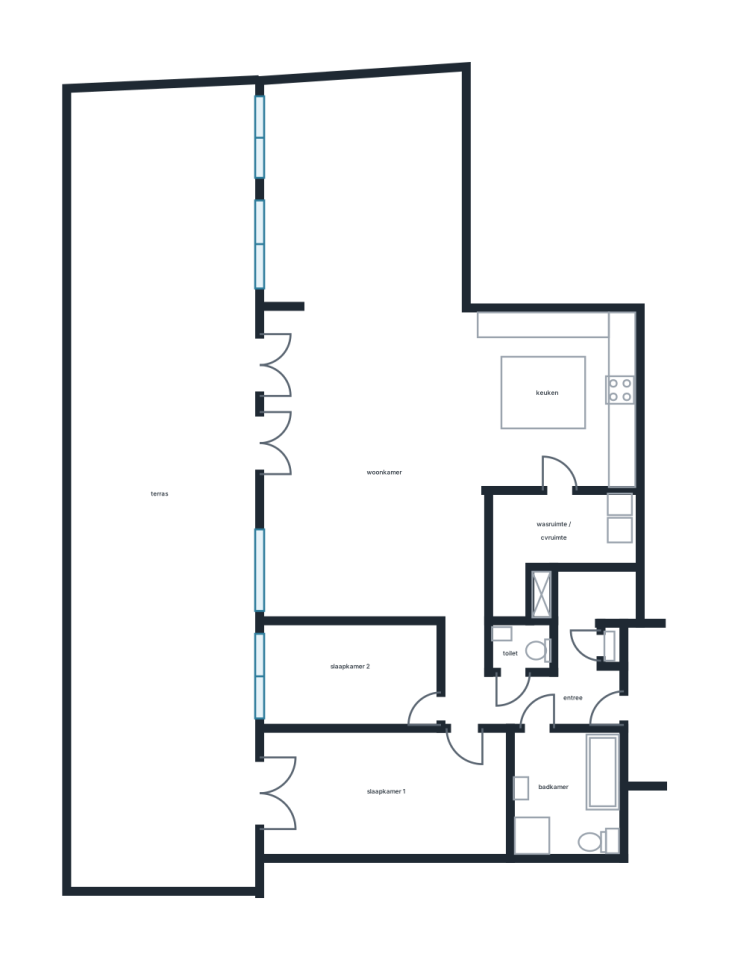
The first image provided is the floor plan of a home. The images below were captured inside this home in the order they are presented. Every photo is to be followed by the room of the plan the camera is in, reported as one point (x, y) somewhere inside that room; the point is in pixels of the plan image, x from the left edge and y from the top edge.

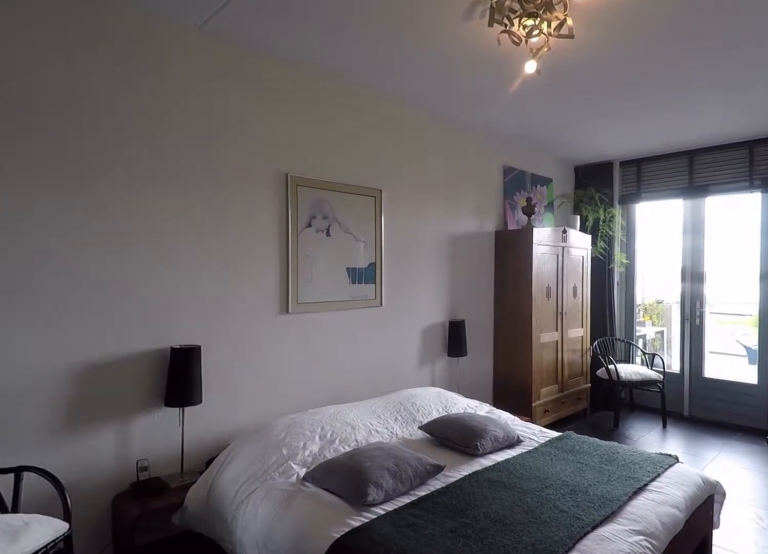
(386, 792)
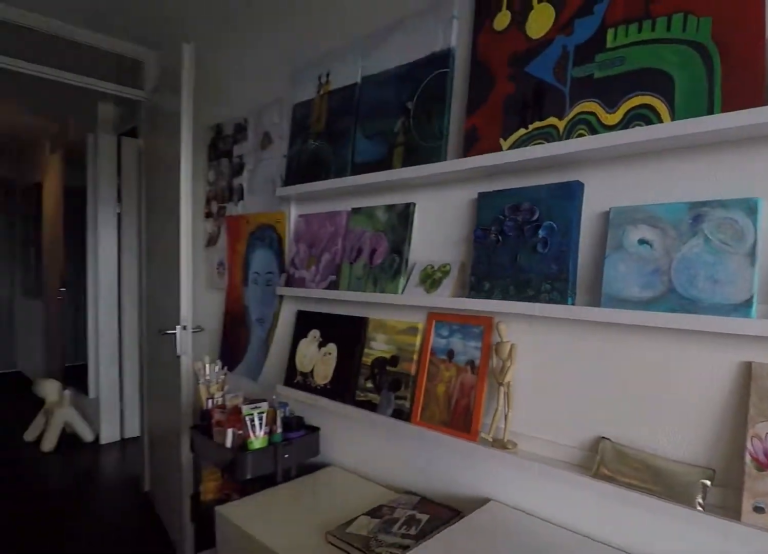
(349, 674)
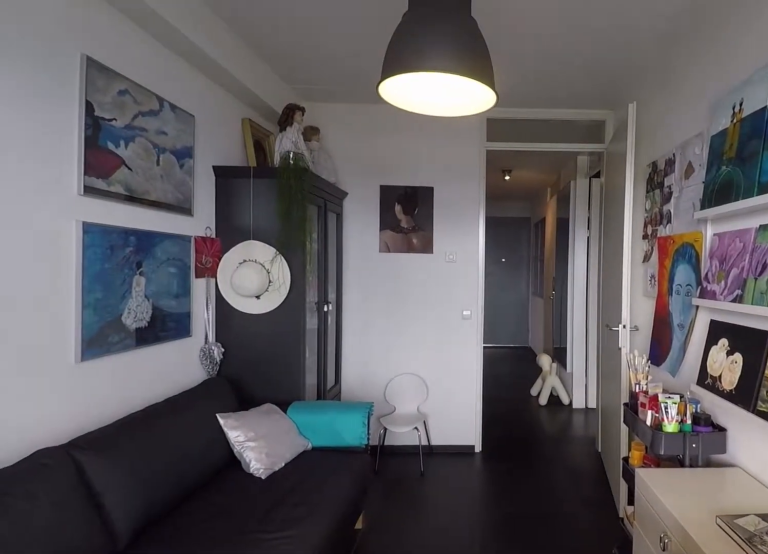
(349, 674)
